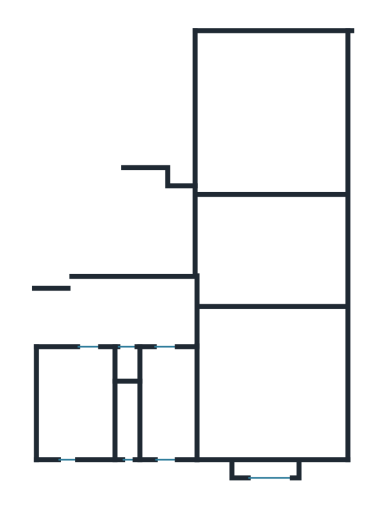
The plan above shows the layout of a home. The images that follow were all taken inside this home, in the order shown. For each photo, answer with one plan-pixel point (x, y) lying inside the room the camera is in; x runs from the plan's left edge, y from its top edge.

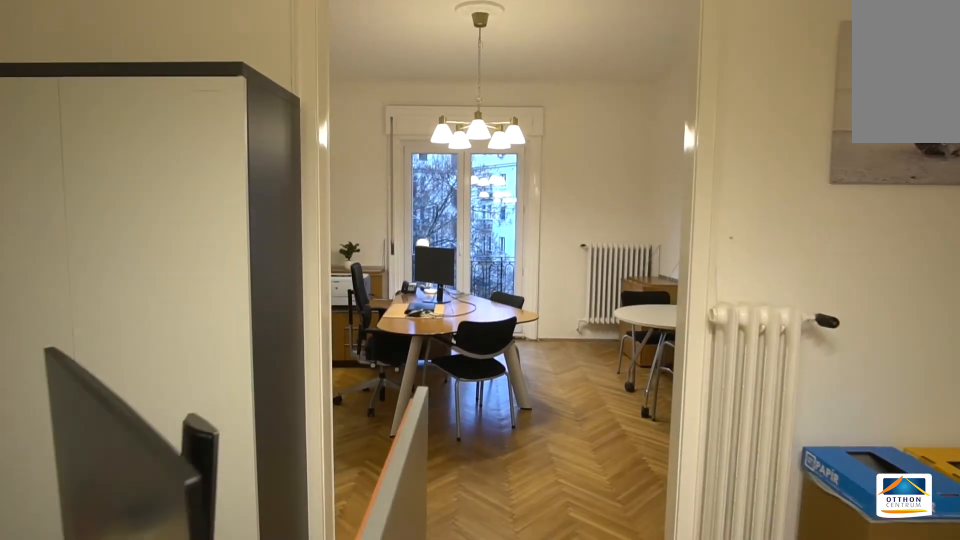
(270, 253)
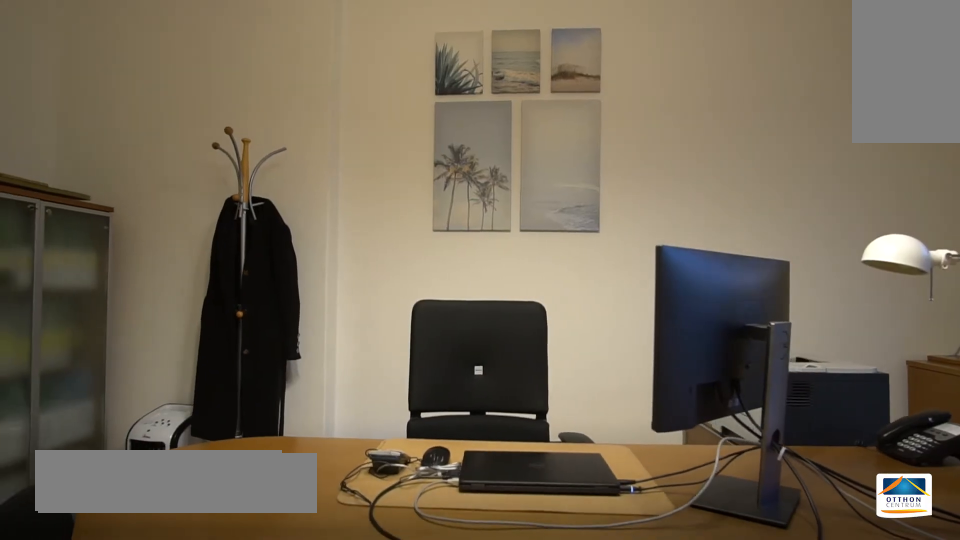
(276, 391)
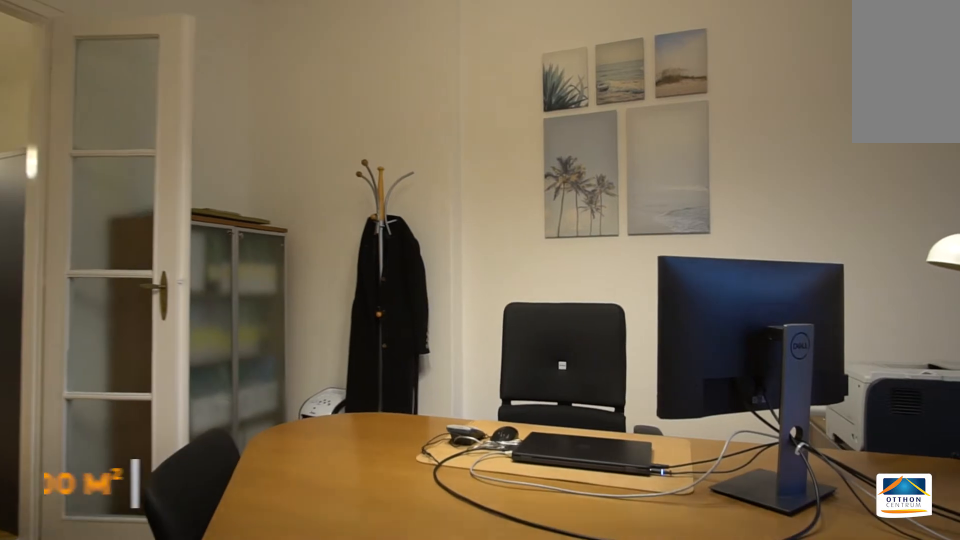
(275, 391)
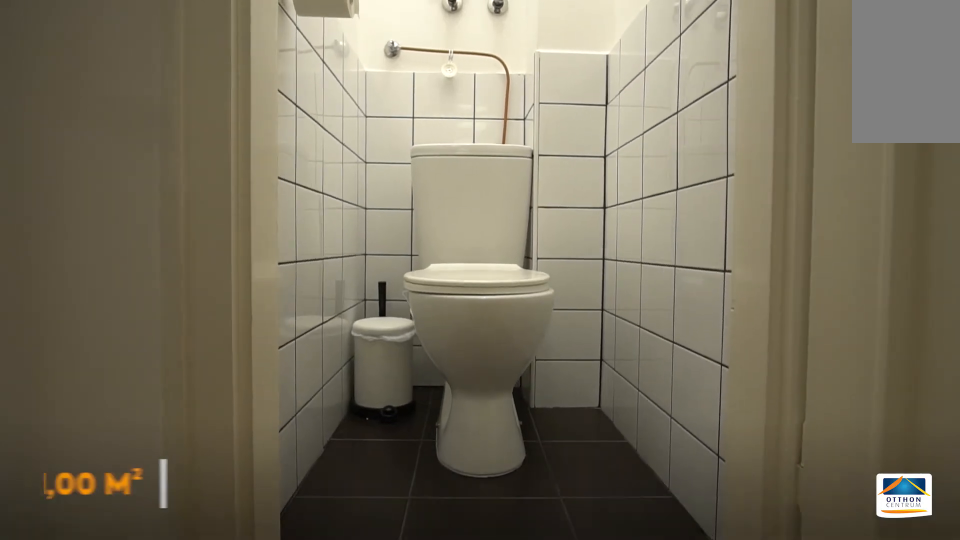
(126, 367)
